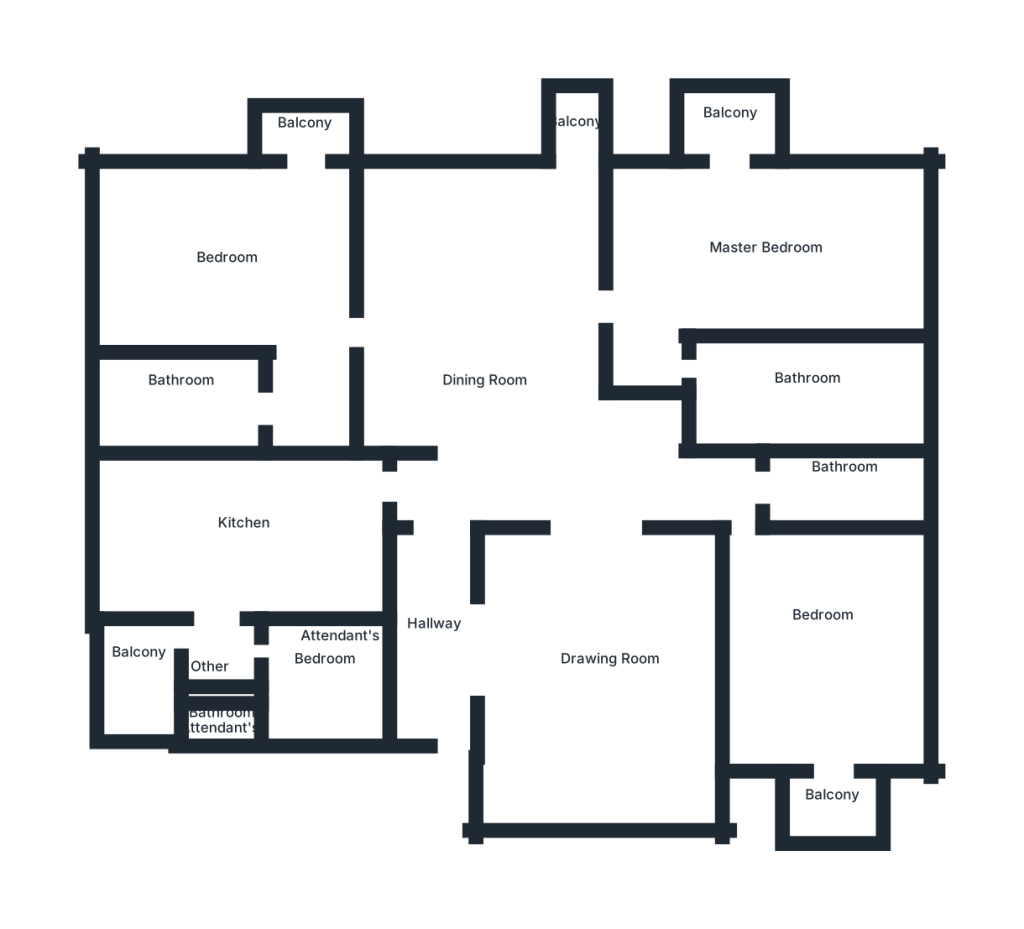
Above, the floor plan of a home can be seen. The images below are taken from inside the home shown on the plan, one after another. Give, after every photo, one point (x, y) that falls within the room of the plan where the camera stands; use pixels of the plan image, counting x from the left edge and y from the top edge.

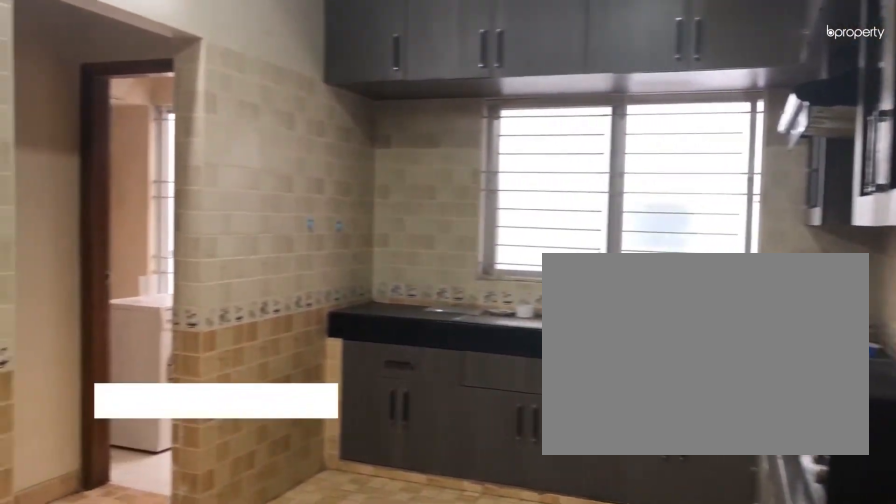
(248, 545)
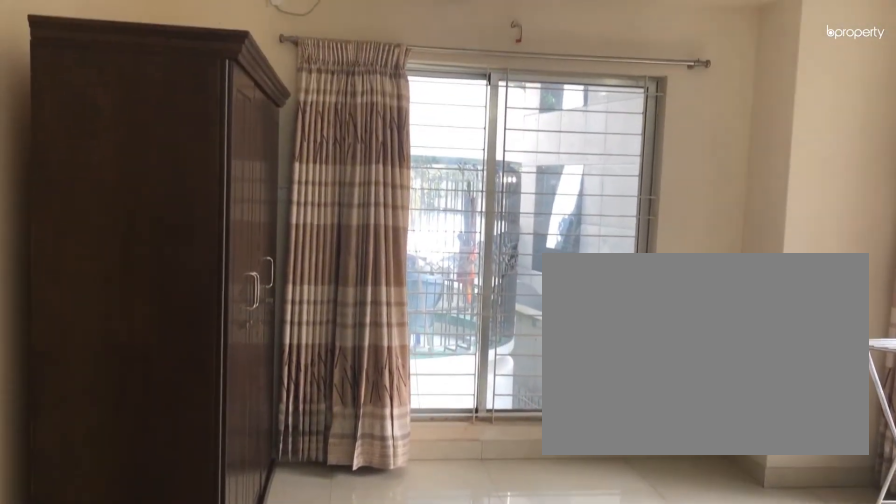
(284, 278)
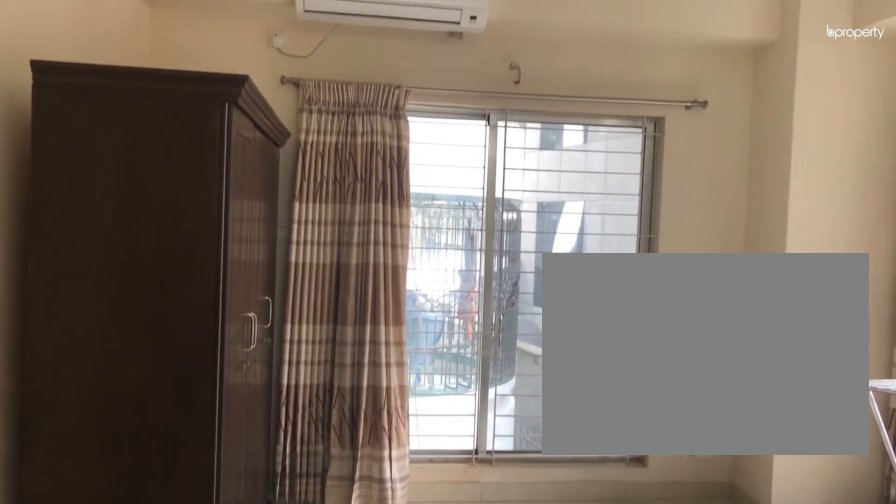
(284, 278)
